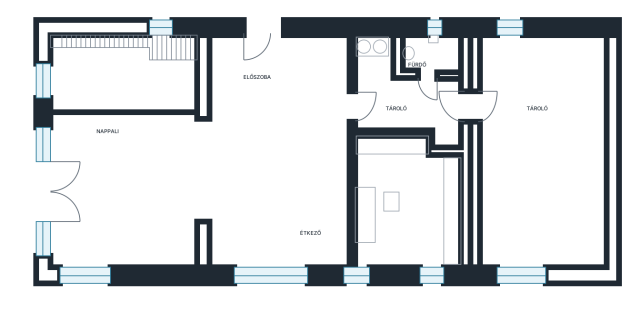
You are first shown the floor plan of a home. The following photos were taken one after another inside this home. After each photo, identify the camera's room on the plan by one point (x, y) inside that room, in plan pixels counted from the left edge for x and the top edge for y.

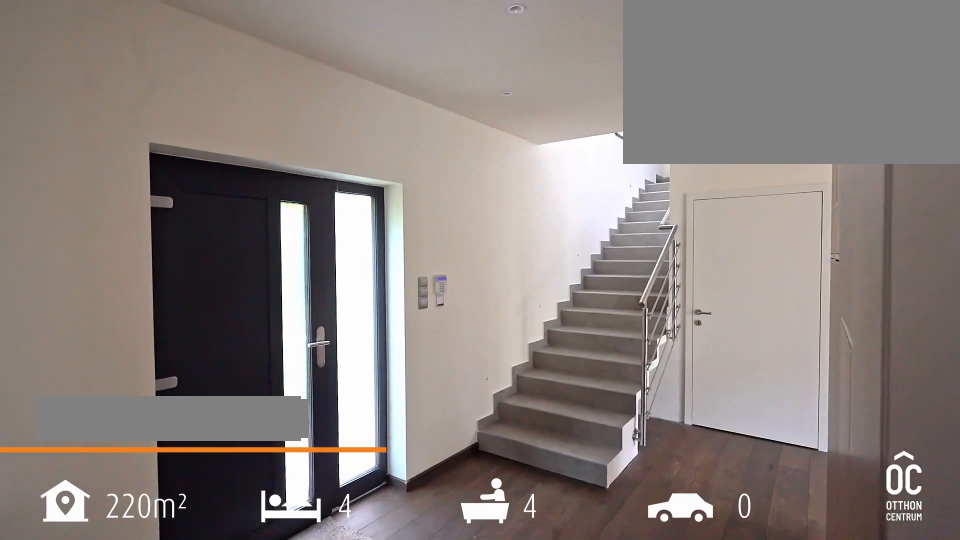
(273, 76)
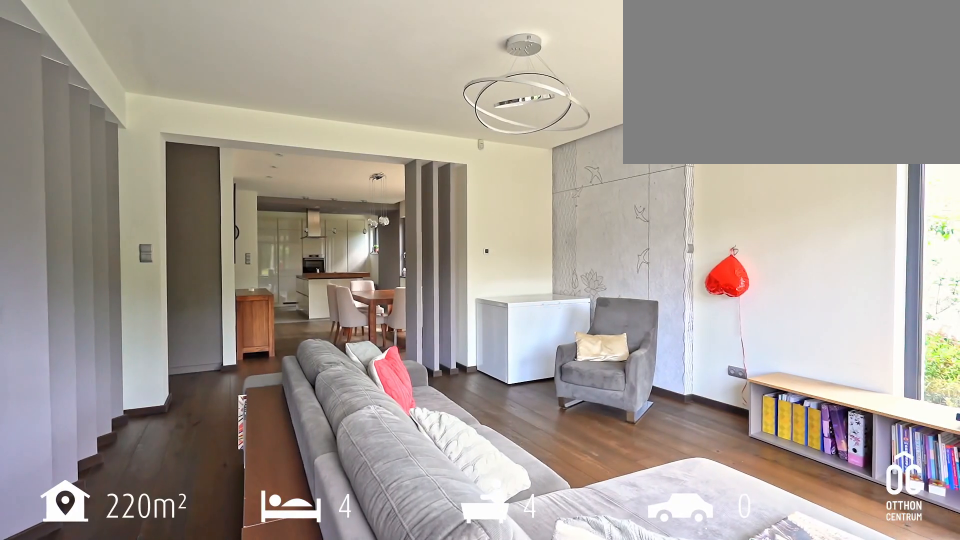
(124, 167)
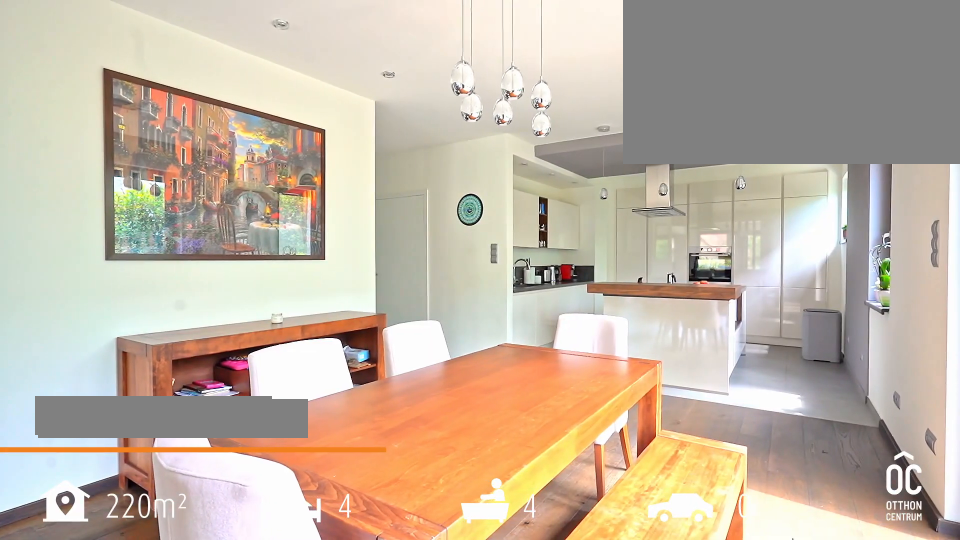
(277, 205)
